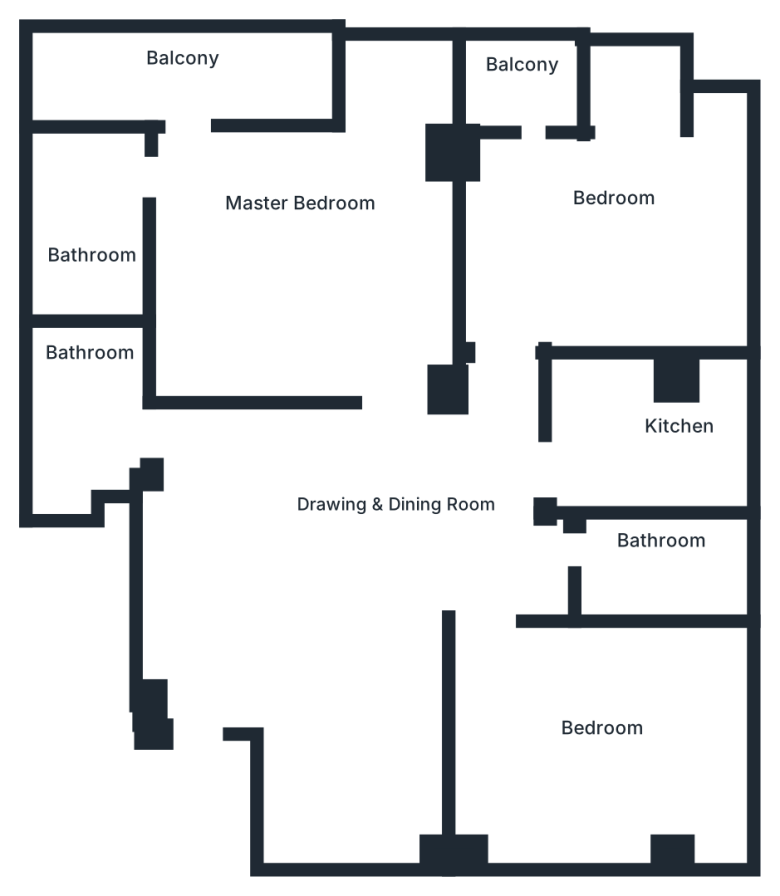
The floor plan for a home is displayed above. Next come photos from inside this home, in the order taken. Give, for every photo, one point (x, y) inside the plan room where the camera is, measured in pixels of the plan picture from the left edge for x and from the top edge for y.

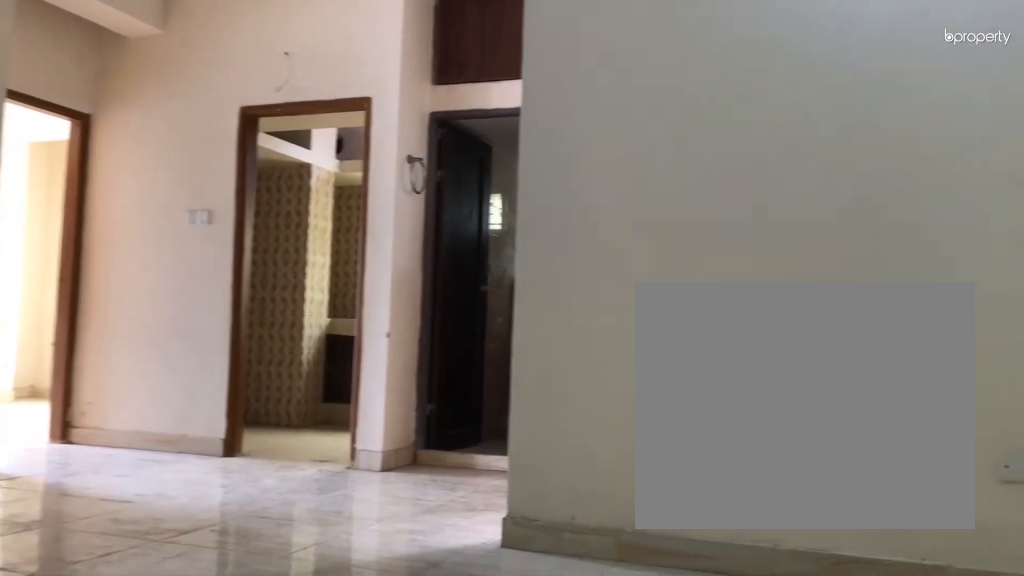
(401, 515)
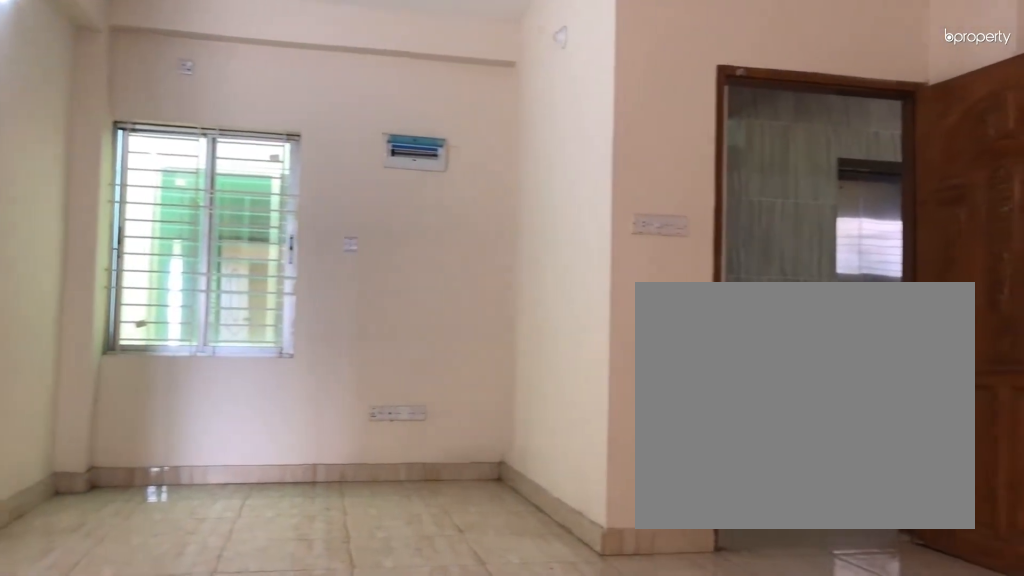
(401, 515)
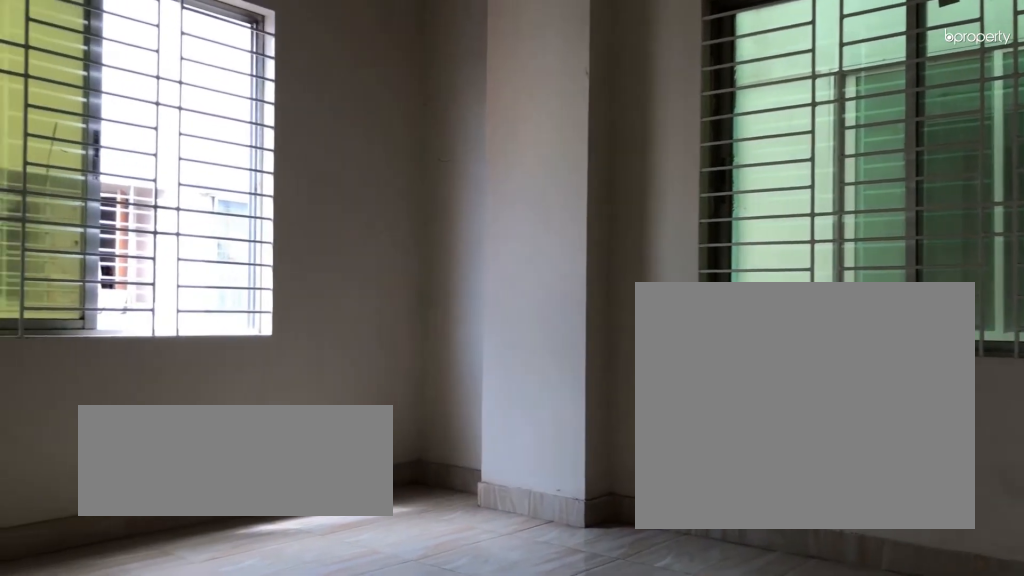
(609, 720)
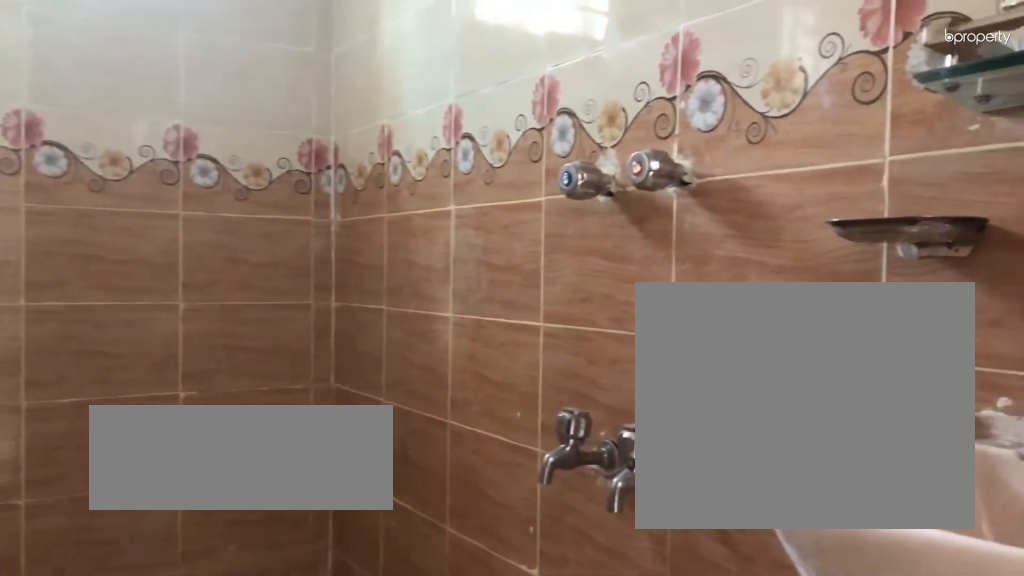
(672, 556)
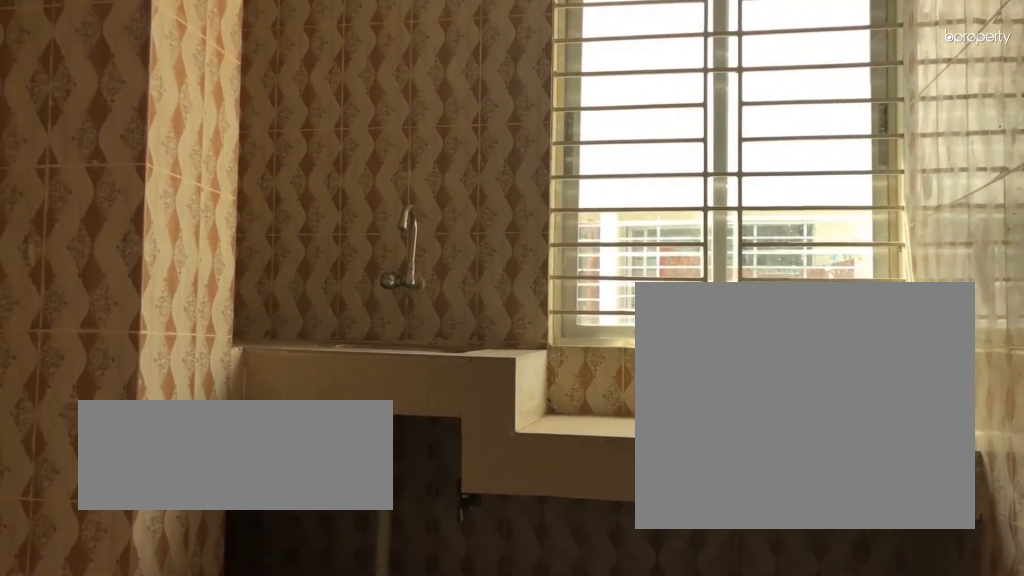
(672, 450)
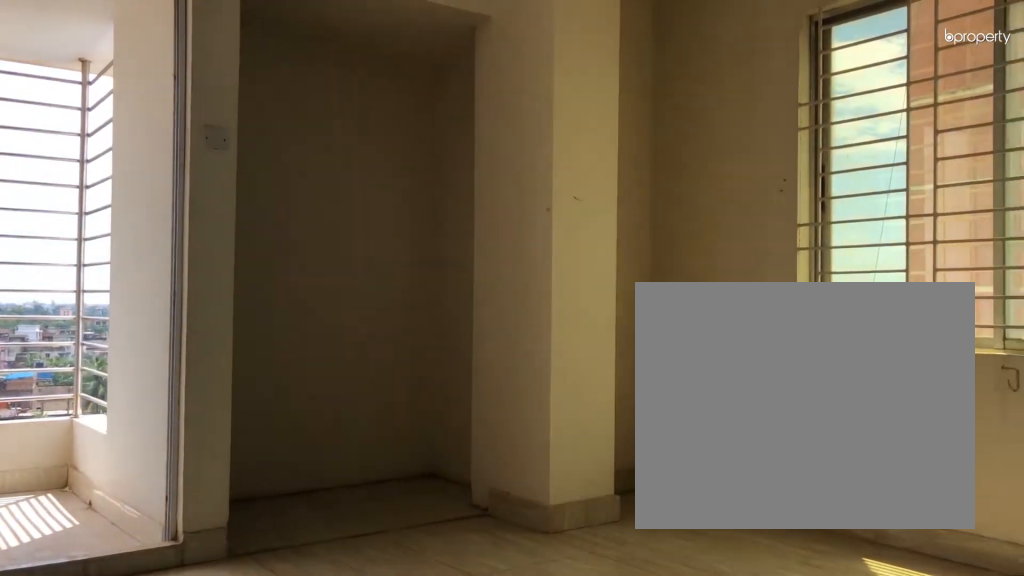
(626, 225)
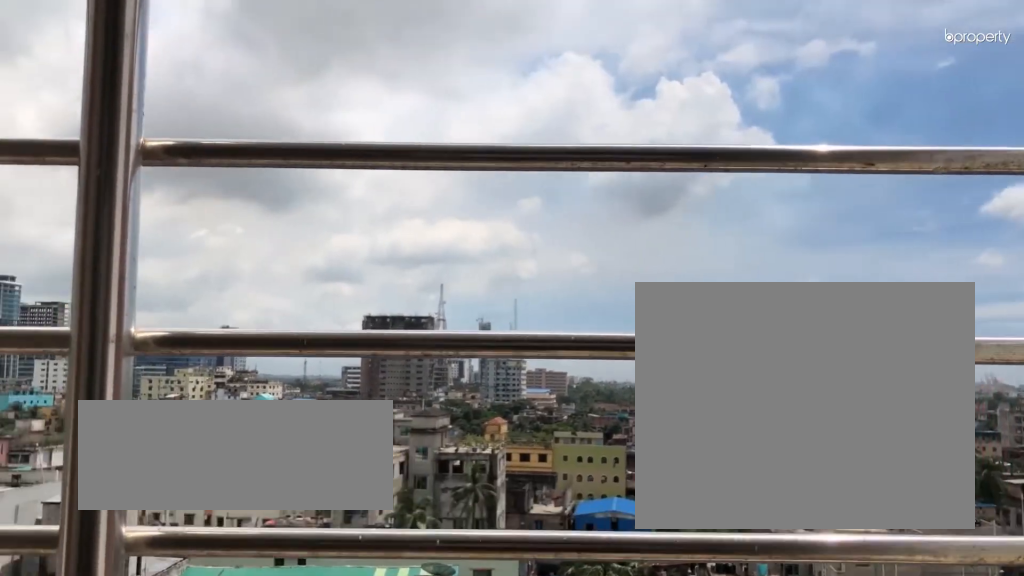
(529, 82)
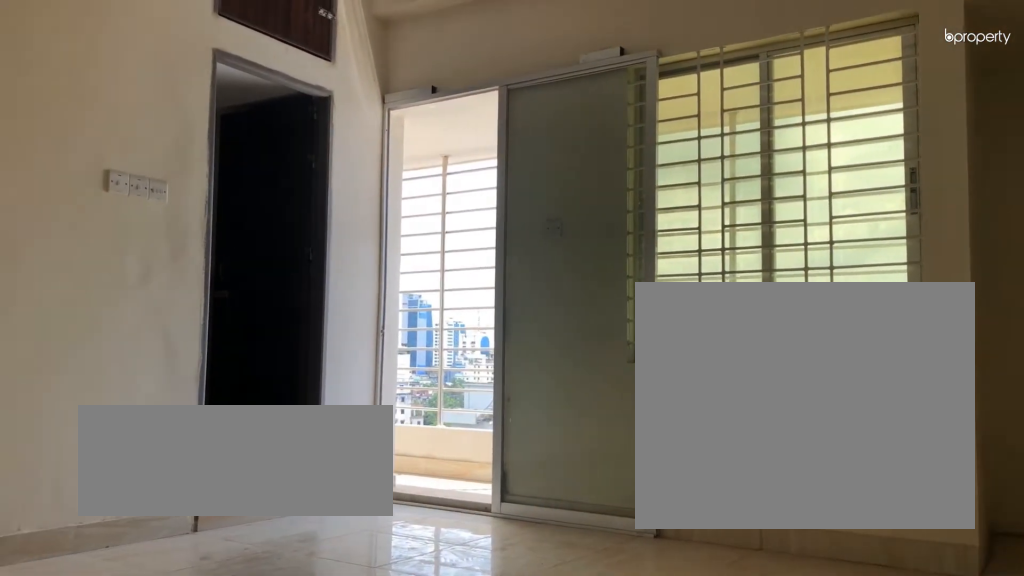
(310, 245)
